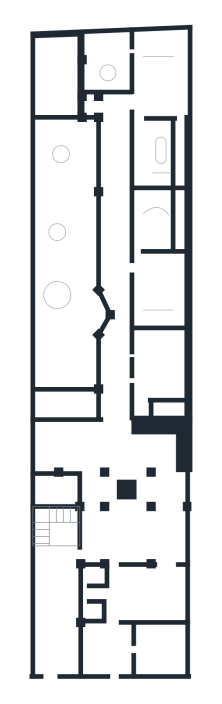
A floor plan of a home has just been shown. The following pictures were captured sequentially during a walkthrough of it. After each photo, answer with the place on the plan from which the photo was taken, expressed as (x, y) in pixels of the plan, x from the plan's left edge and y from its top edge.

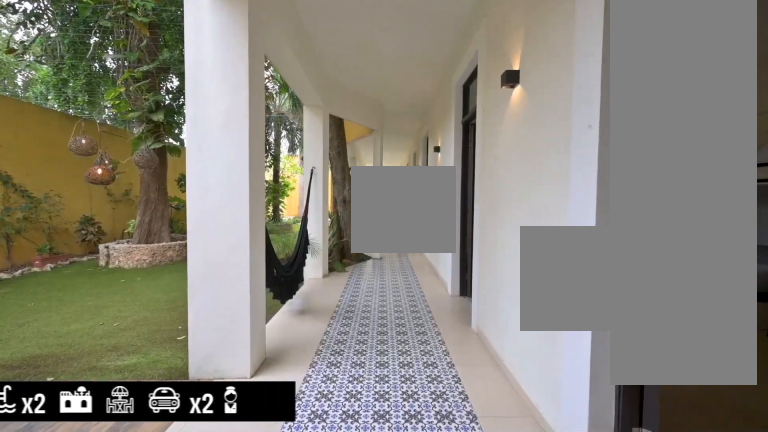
(144, 367)
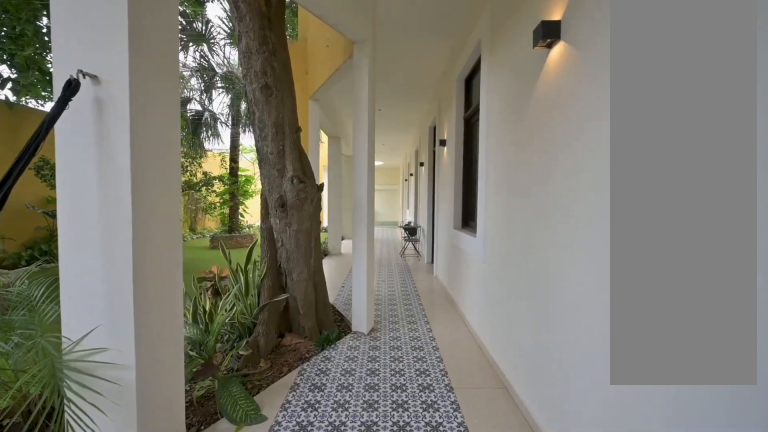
(112, 328)
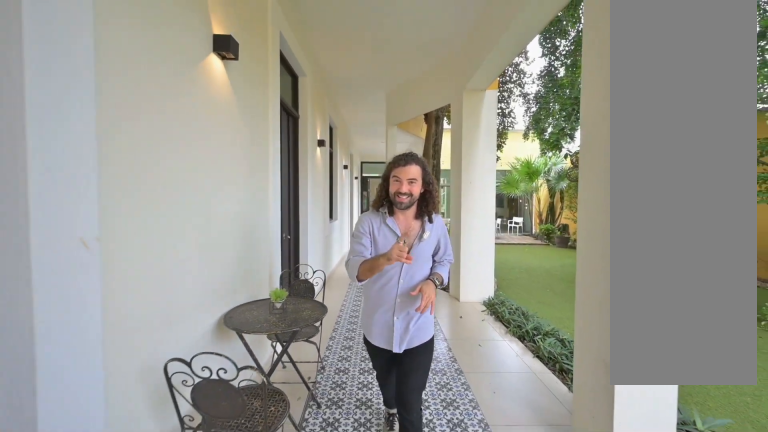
(123, 186)
